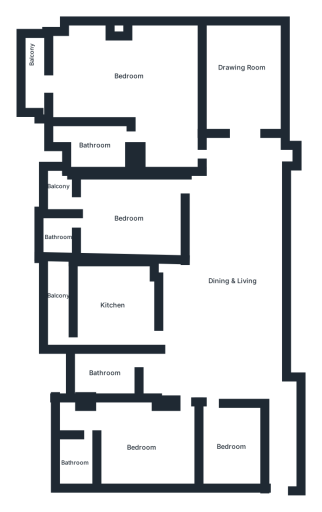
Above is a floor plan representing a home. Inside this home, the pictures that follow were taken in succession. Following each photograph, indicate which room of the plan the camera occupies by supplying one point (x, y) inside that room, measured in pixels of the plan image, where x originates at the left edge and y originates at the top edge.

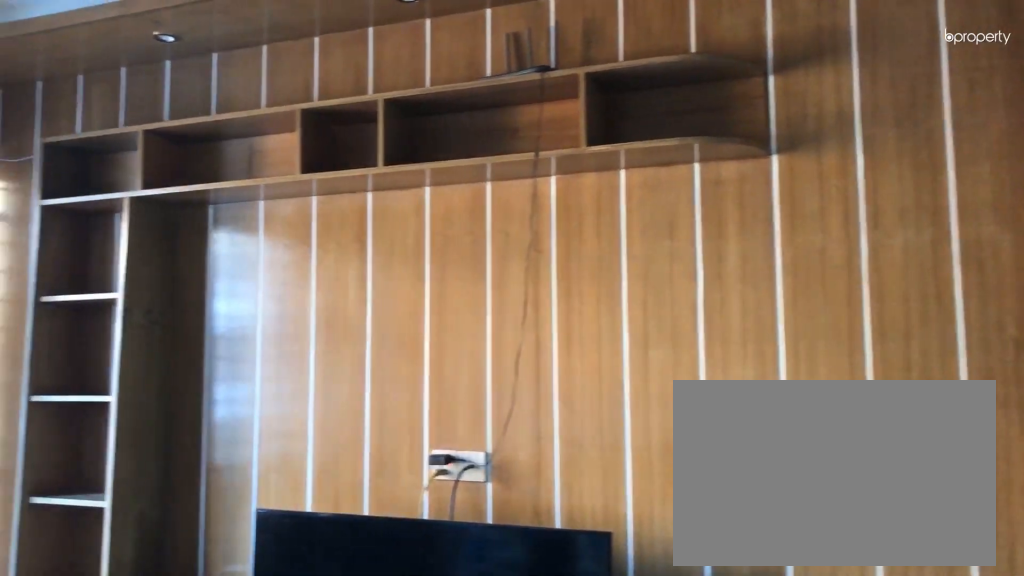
(244, 75)
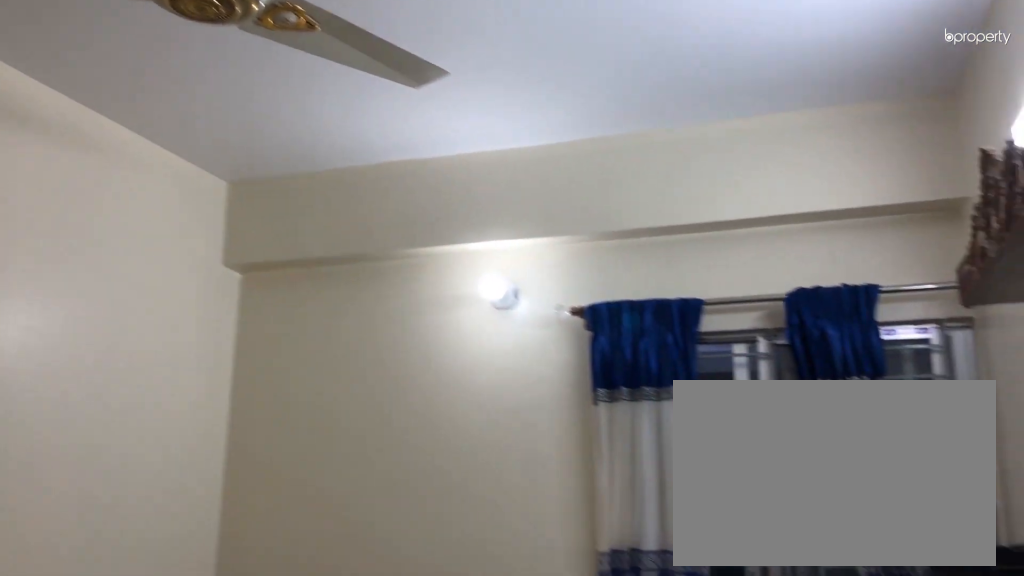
(232, 449)
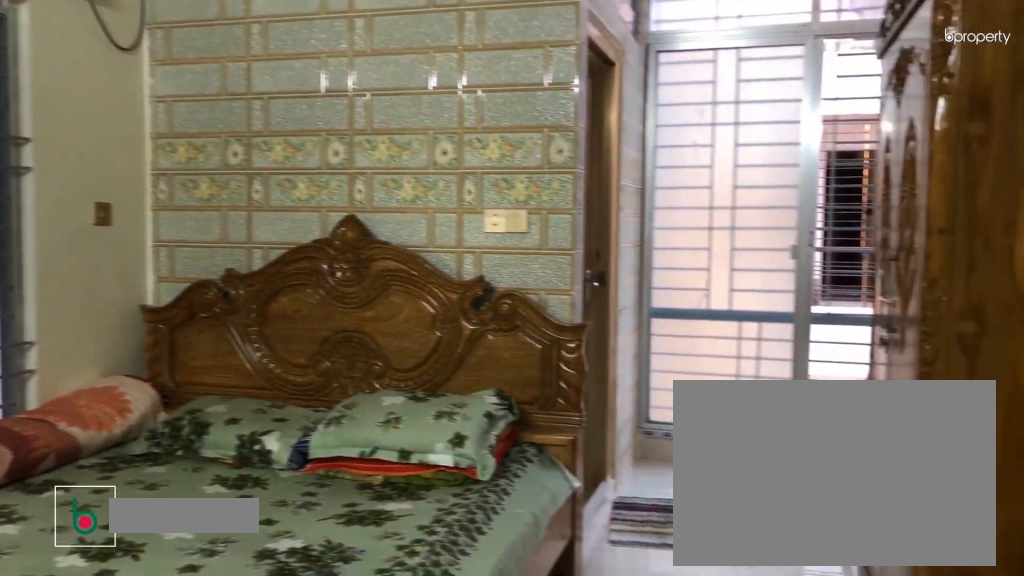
(144, 449)
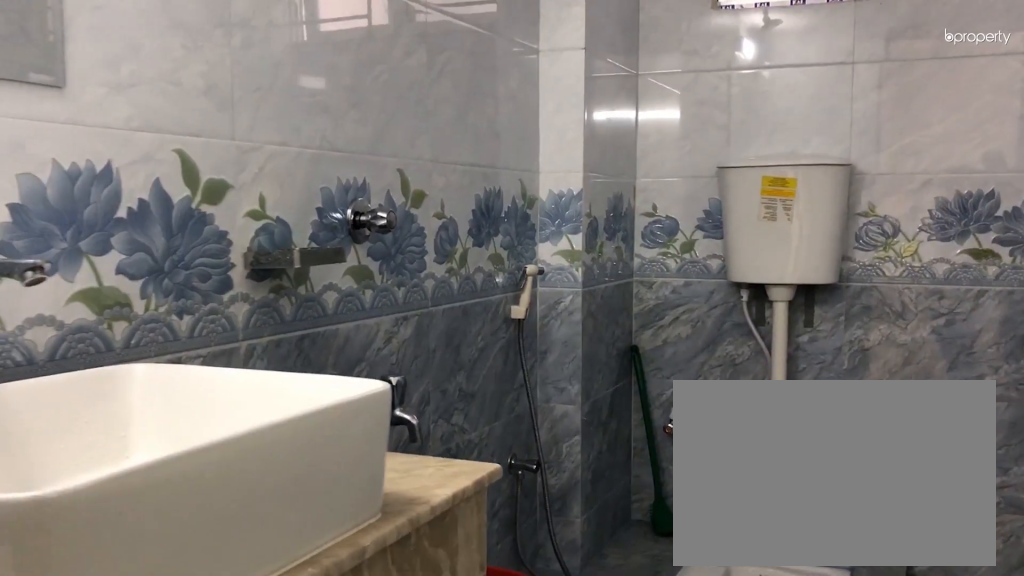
(102, 372)
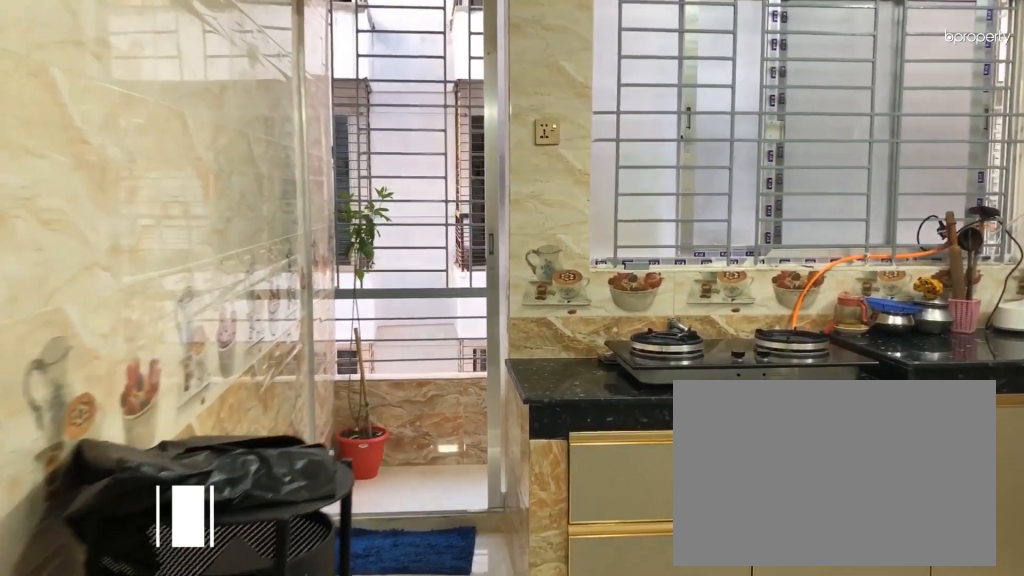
(113, 316)
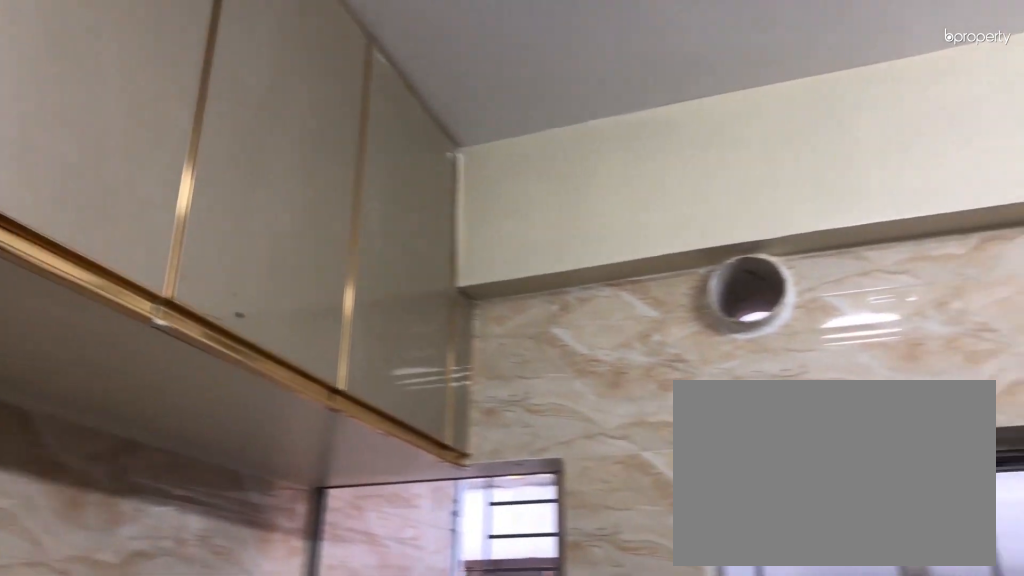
(112, 304)
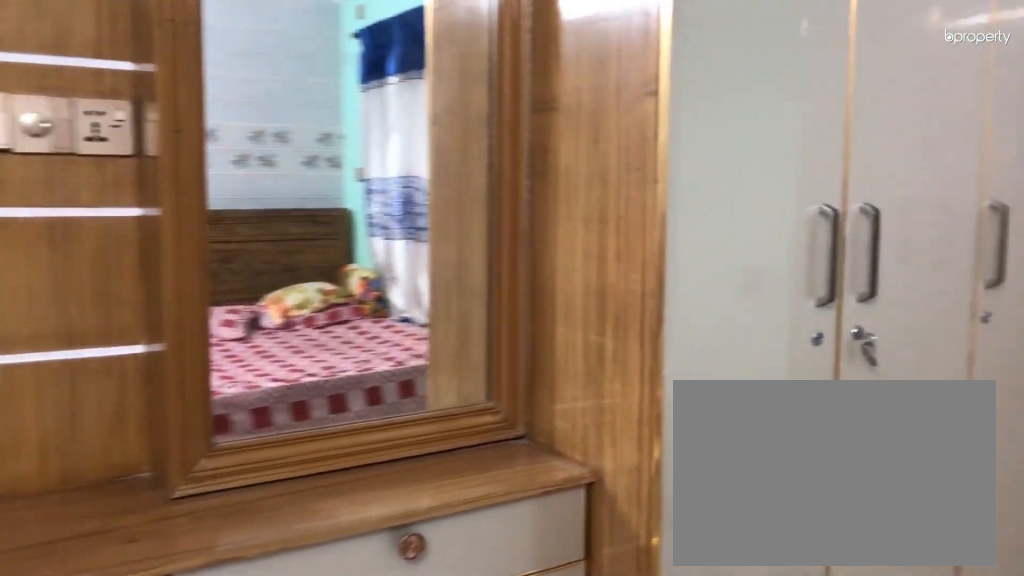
(130, 216)
